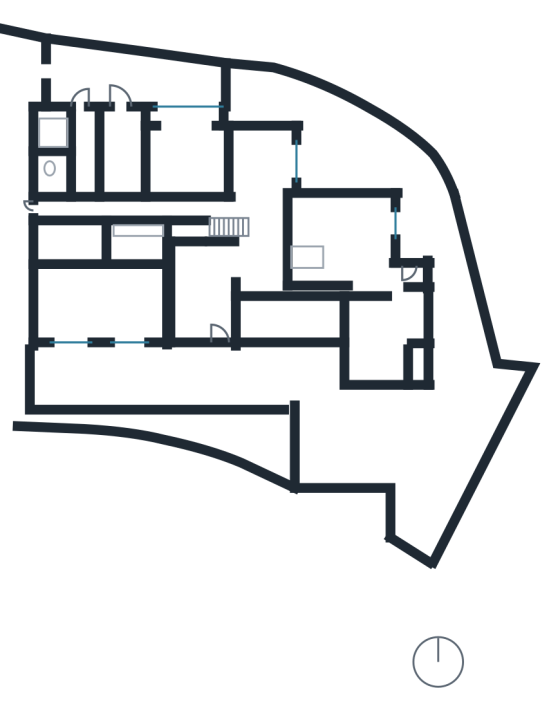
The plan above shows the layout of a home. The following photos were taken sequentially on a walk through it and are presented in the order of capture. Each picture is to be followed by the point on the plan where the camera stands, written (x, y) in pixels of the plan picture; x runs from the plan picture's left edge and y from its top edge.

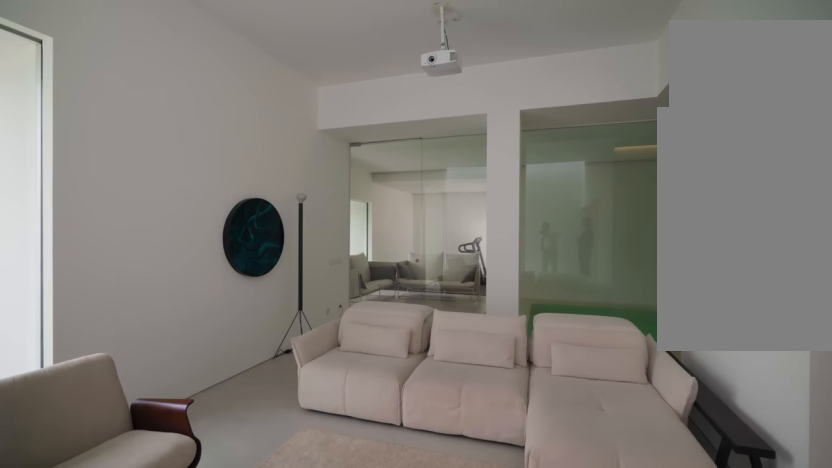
(350, 213)
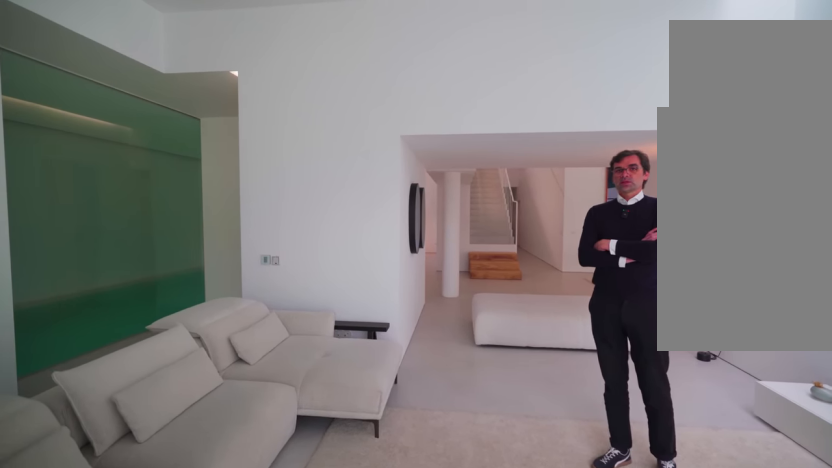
(373, 235)
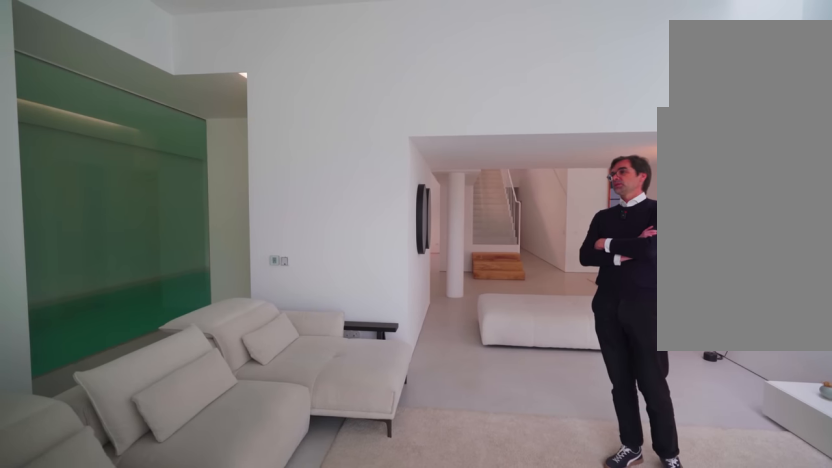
(373, 235)
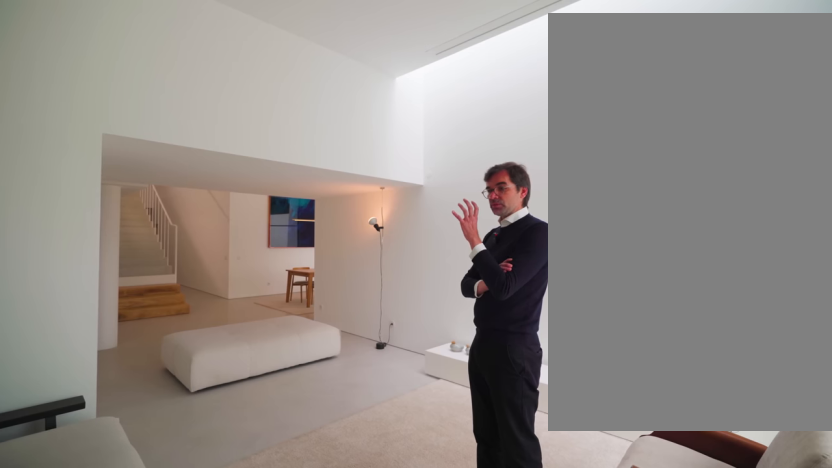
(375, 278)
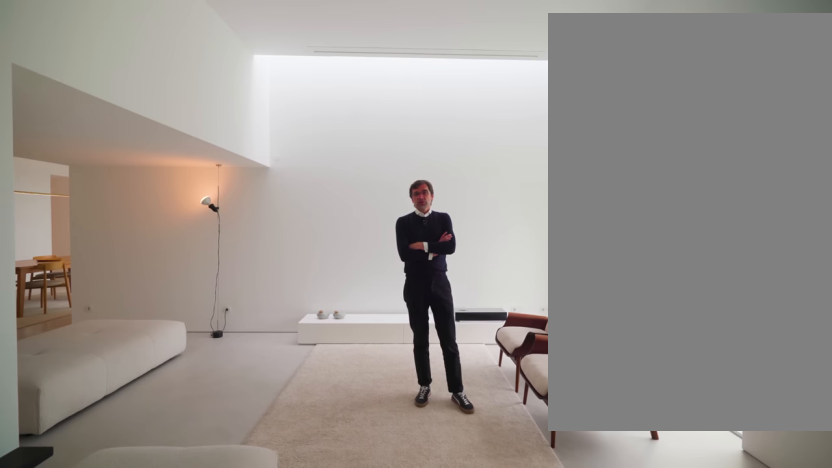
(362, 250)
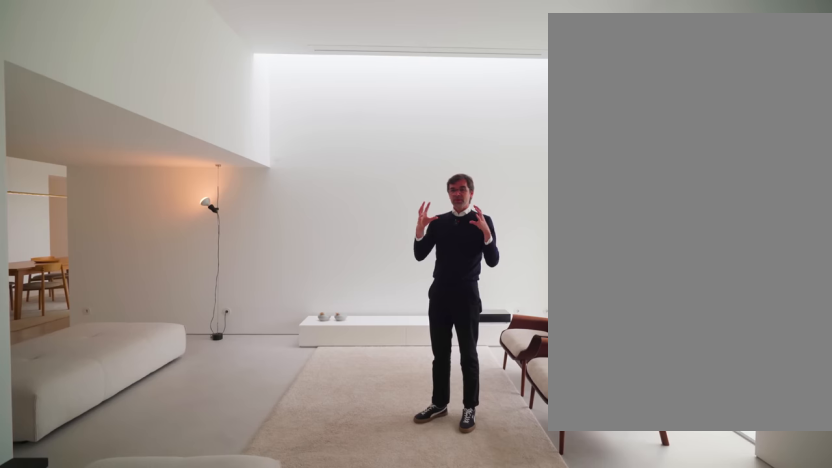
(362, 250)
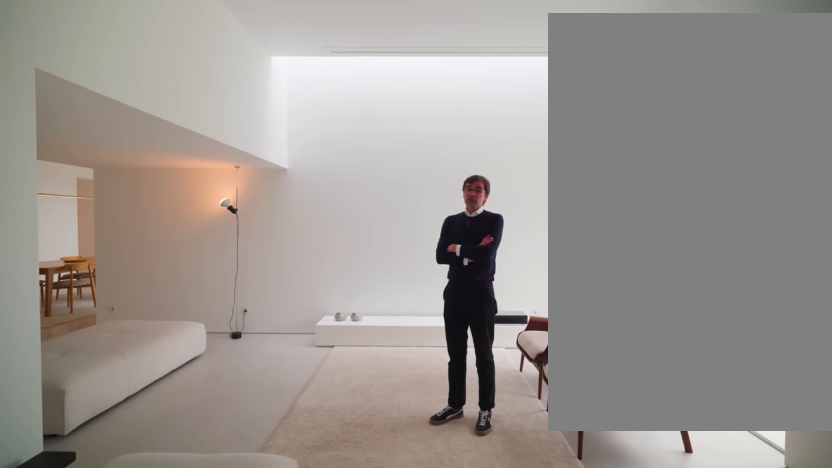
(363, 249)
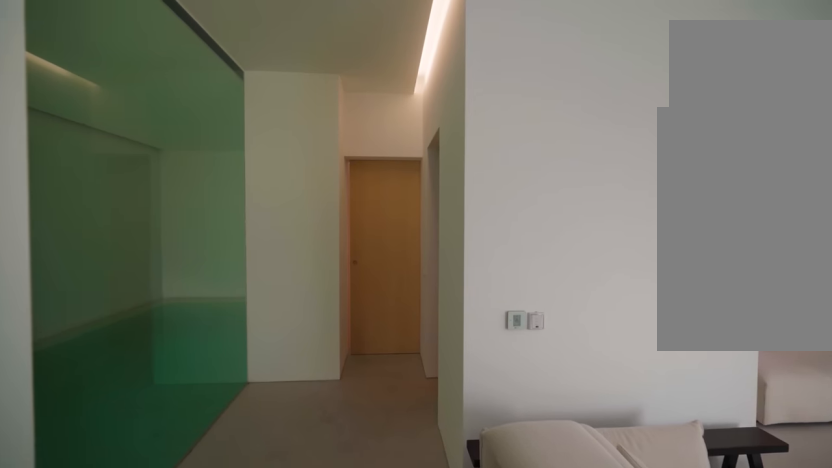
(362, 249)
